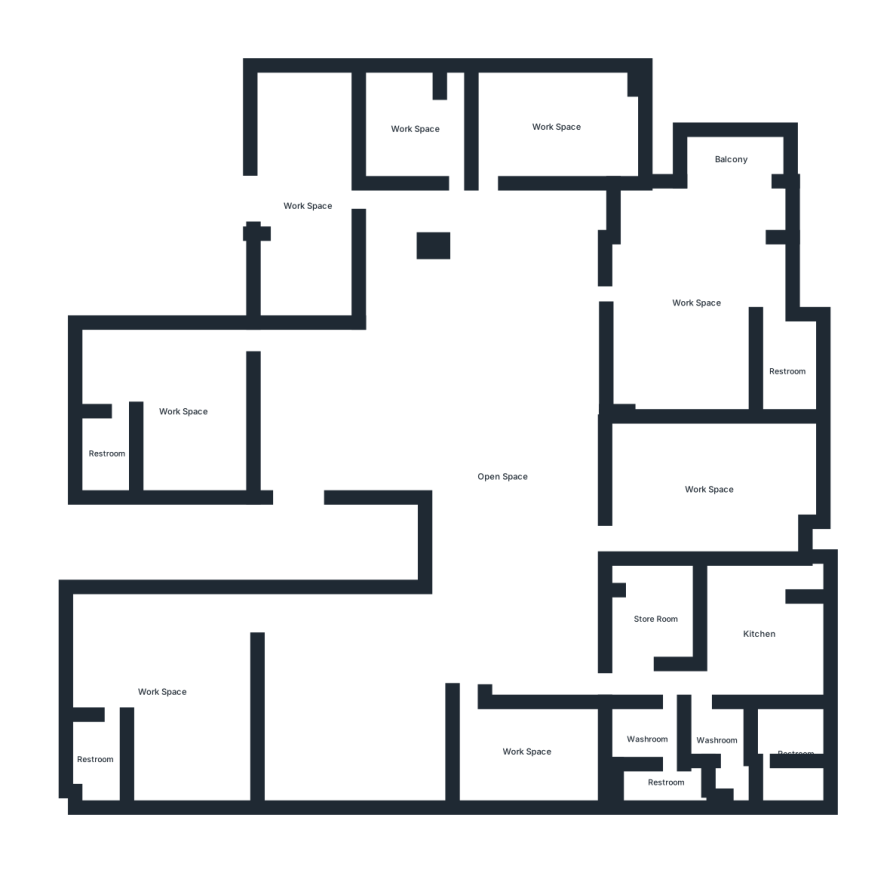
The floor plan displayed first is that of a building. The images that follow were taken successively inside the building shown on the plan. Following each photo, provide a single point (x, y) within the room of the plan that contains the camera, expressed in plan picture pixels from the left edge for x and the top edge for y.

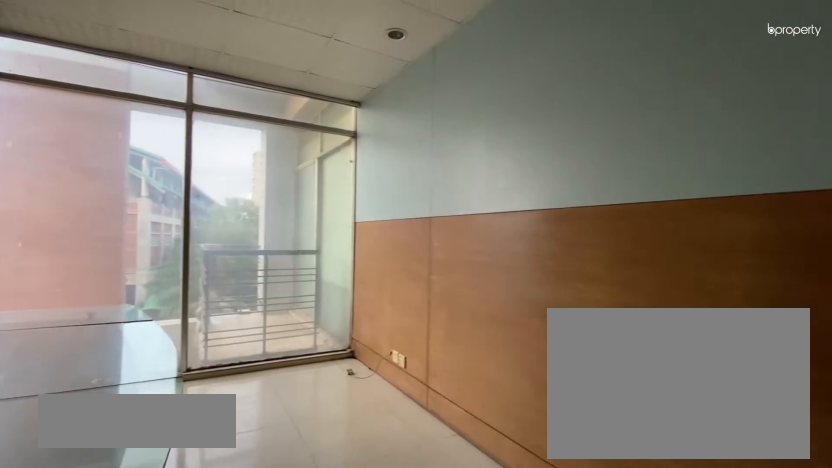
(561, 124)
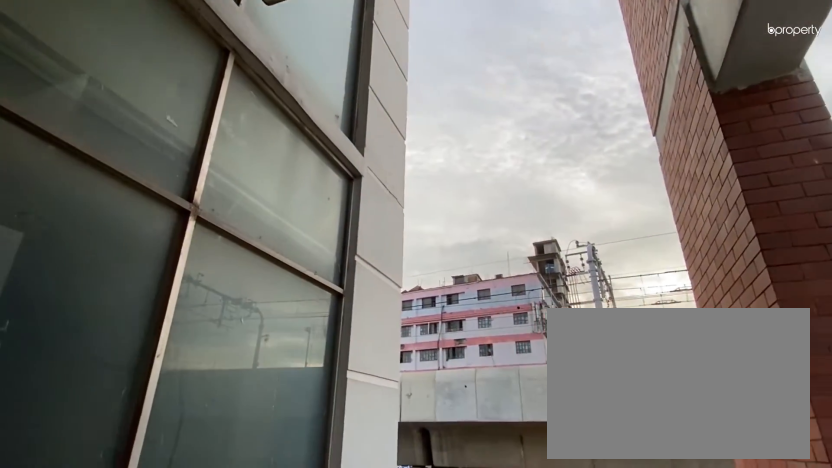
(729, 161)
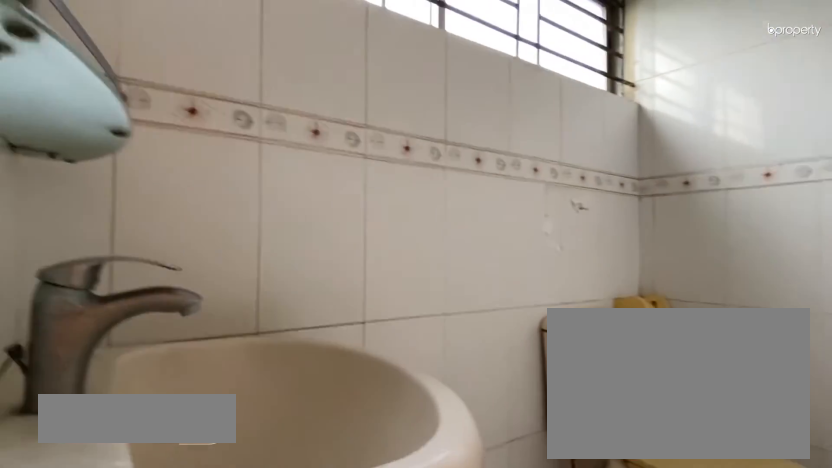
(786, 370)
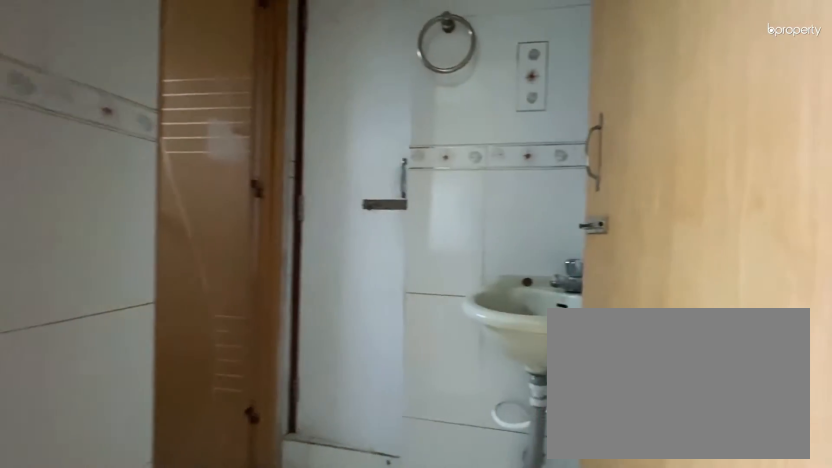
(788, 746)
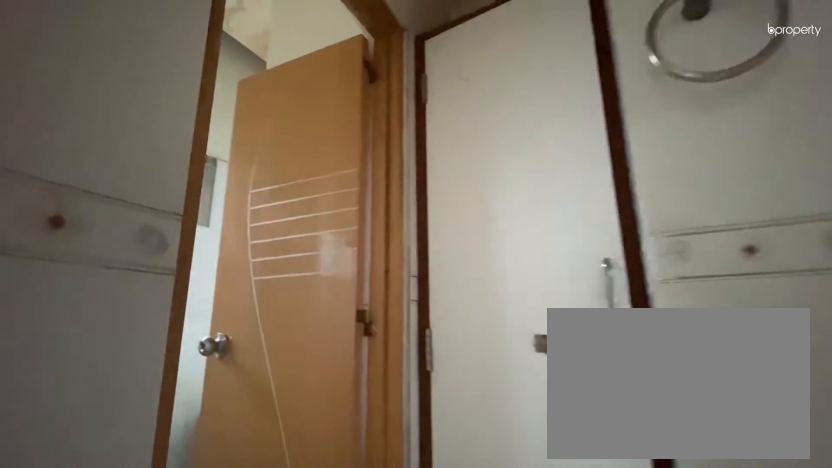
(788, 746)
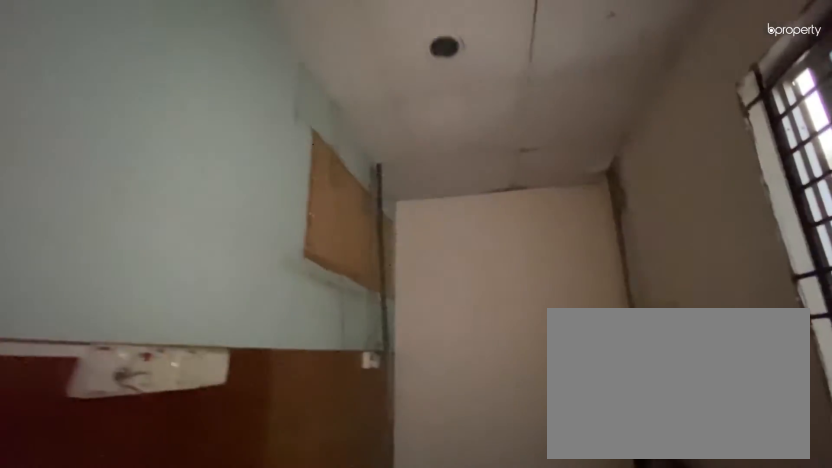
(532, 755)
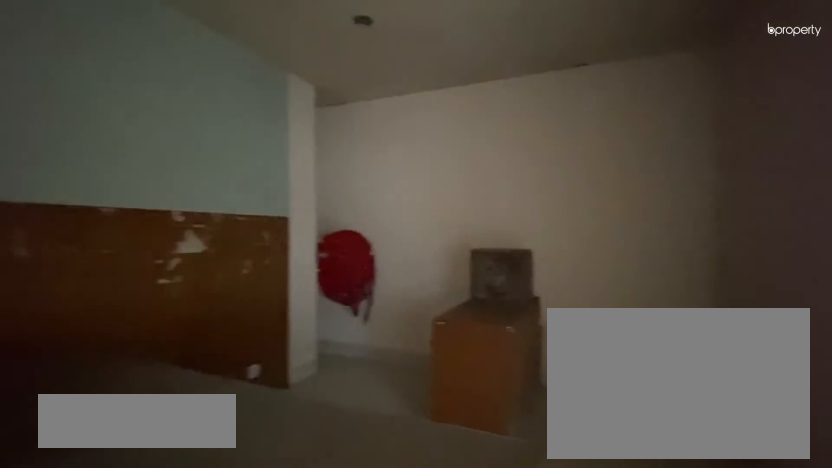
(169, 688)
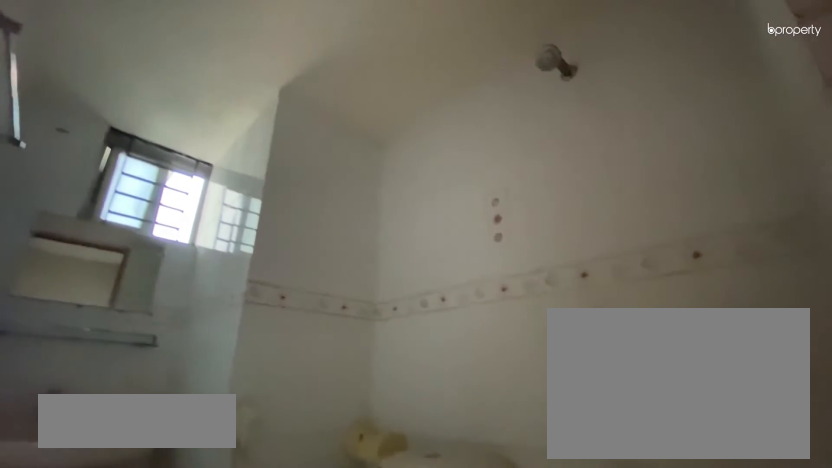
(102, 758)
